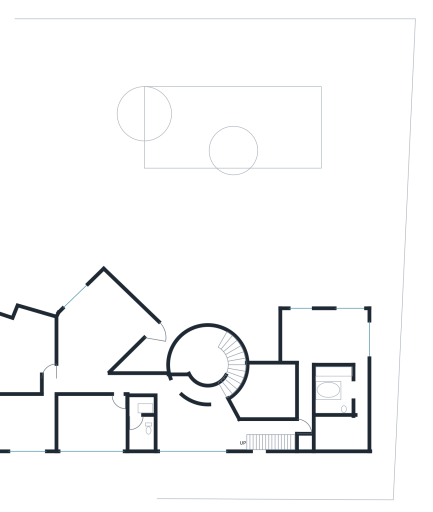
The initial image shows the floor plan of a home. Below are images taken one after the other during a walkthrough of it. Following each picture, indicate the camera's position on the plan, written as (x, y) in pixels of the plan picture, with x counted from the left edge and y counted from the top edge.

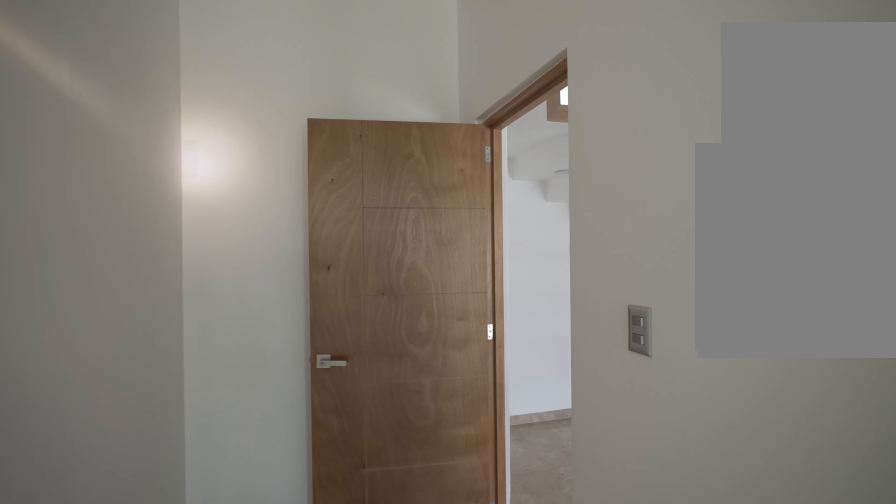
(305, 404)
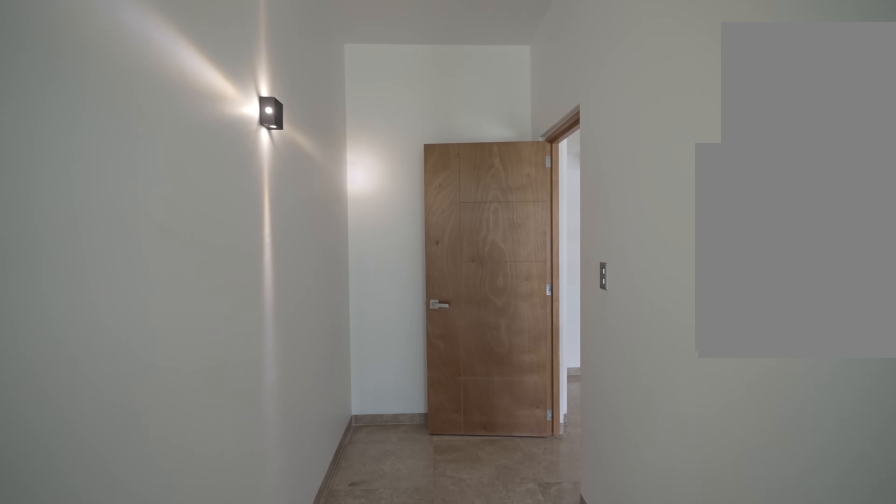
(303, 378)
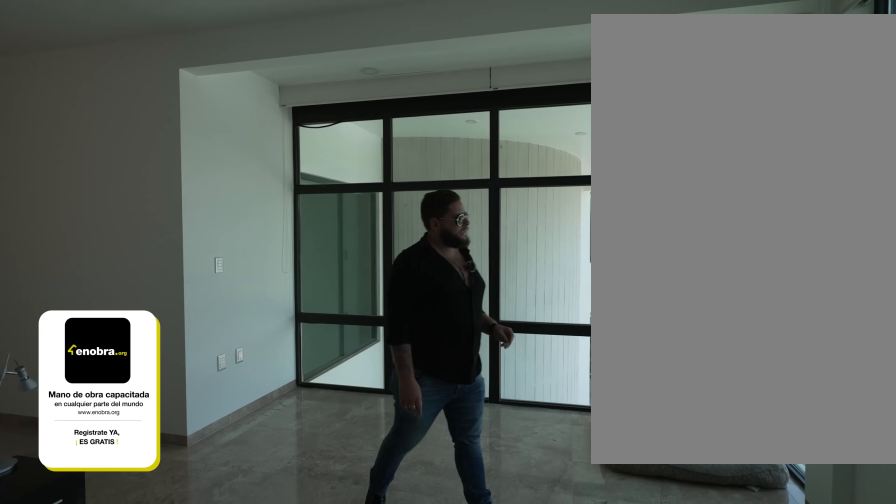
(309, 324)
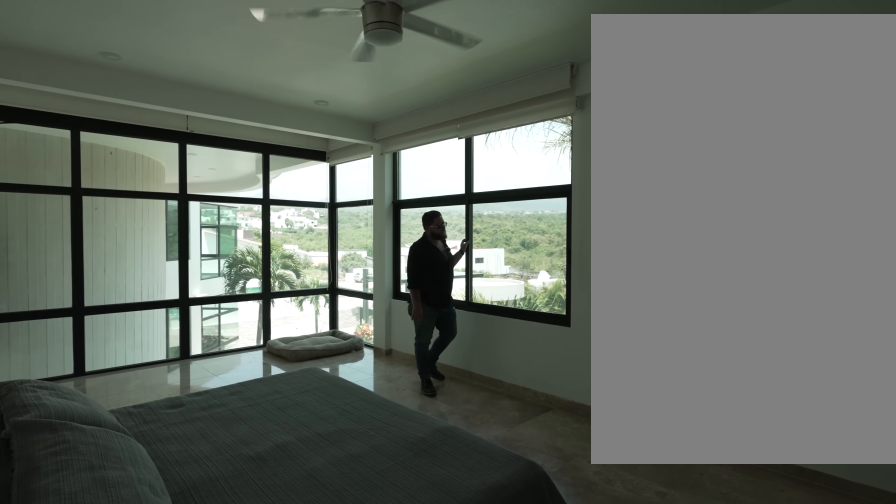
(360, 349)
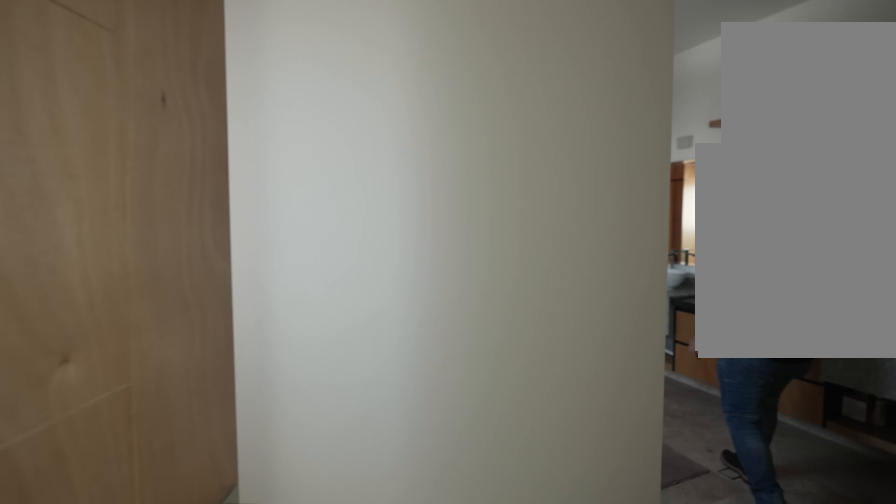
(360, 329)
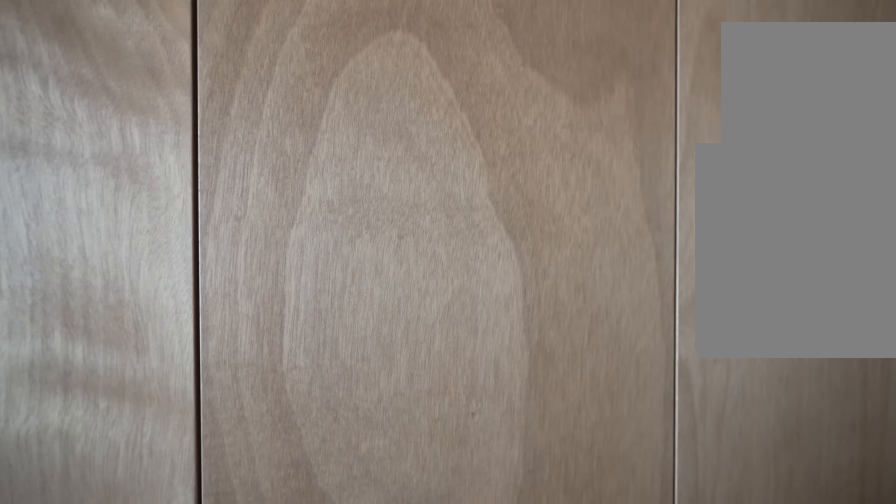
(337, 435)
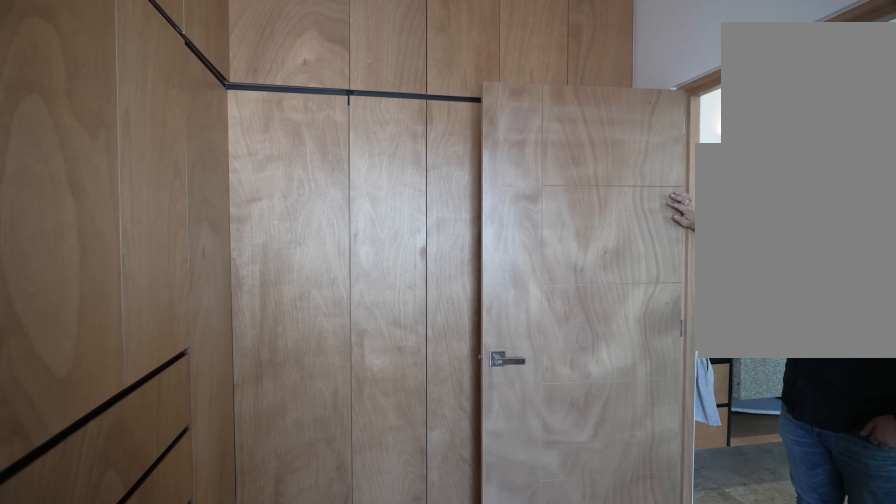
(338, 435)
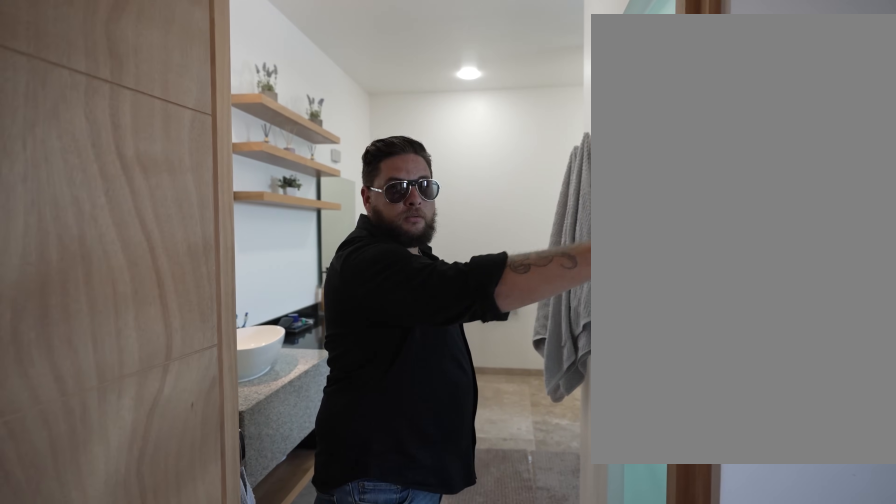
(343, 435)
